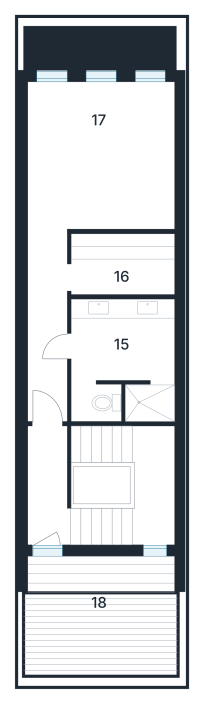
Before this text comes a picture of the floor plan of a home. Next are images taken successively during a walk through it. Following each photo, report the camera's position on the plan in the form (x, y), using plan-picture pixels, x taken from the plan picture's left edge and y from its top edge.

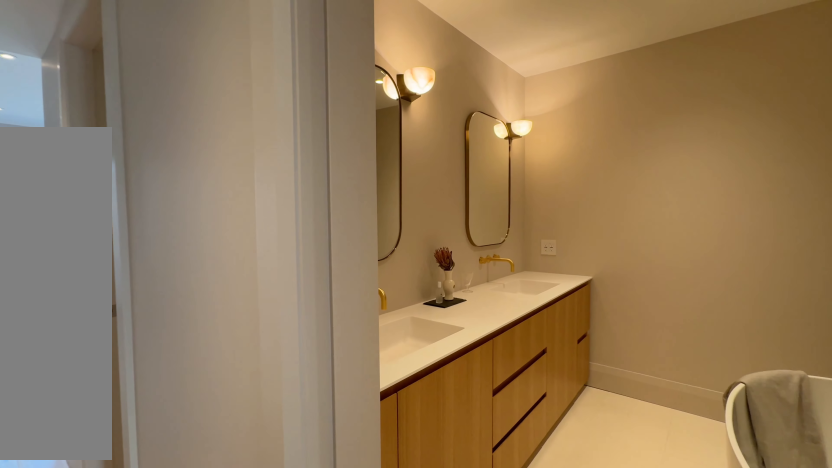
(48, 347)
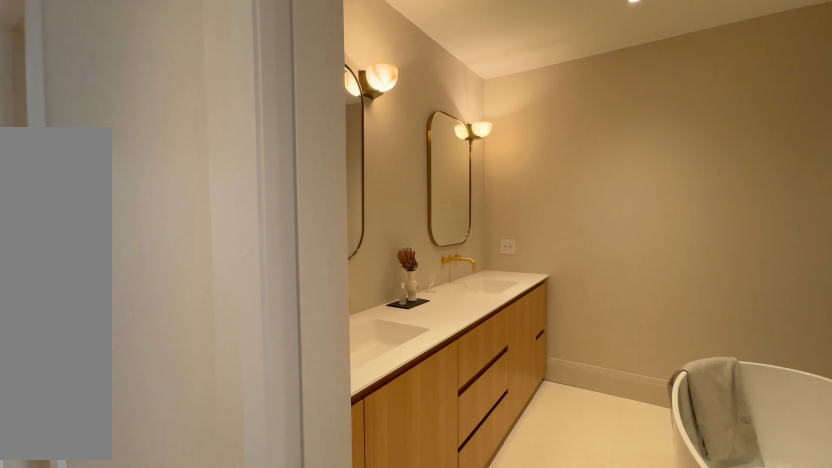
(47, 348)
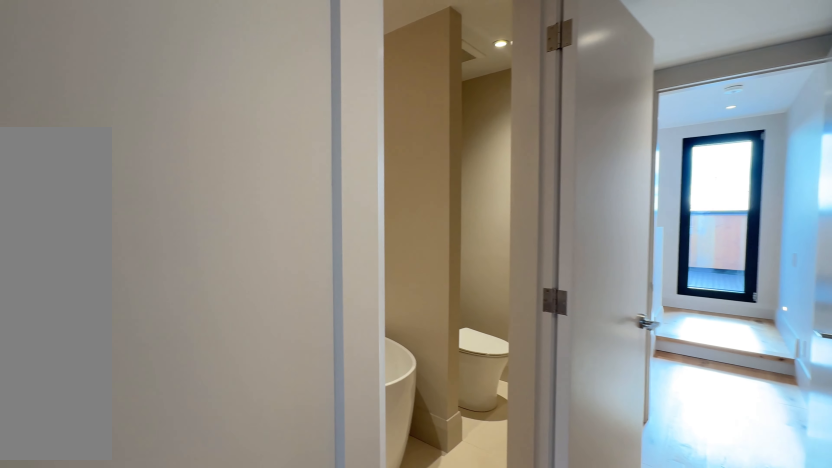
(46, 311)
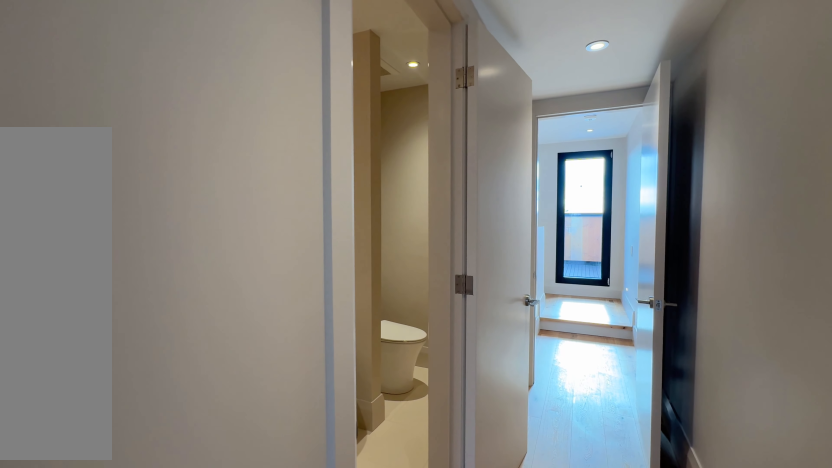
(46, 300)
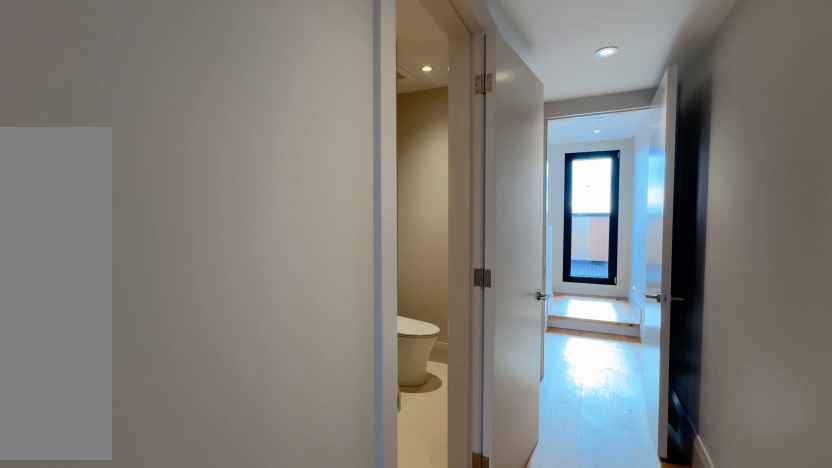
(46, 297)
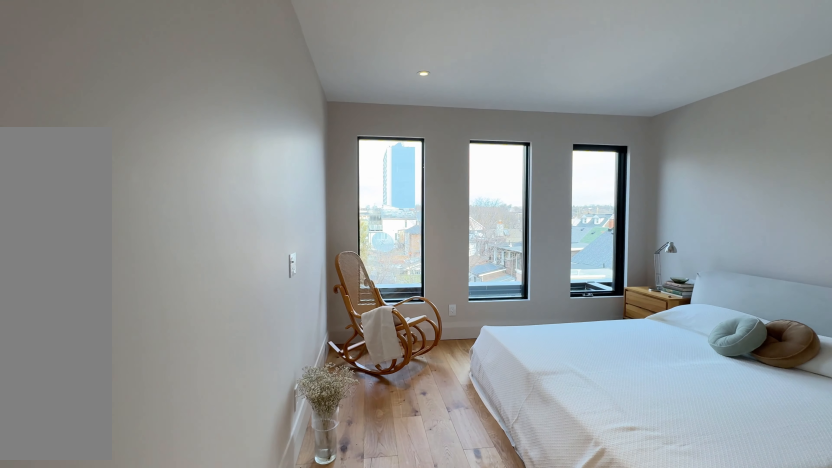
(46, 231)
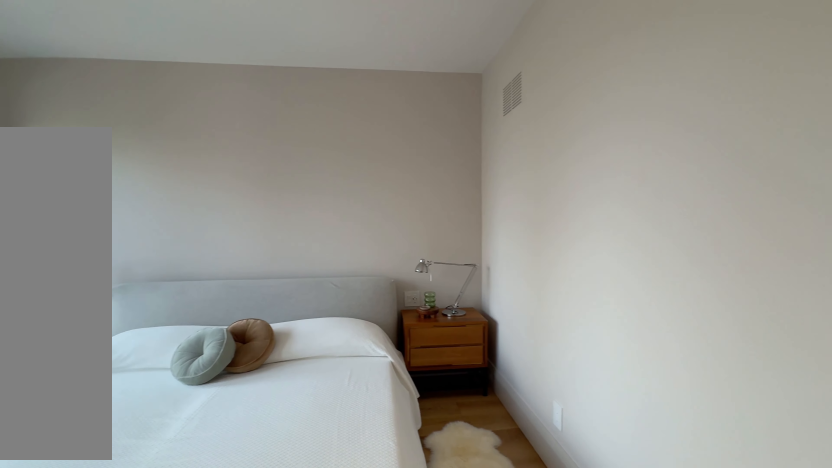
(50, 194)
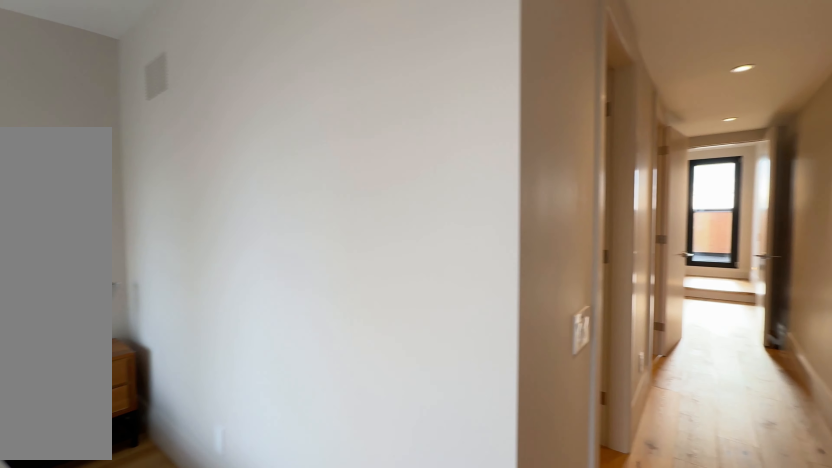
(50, 223)
